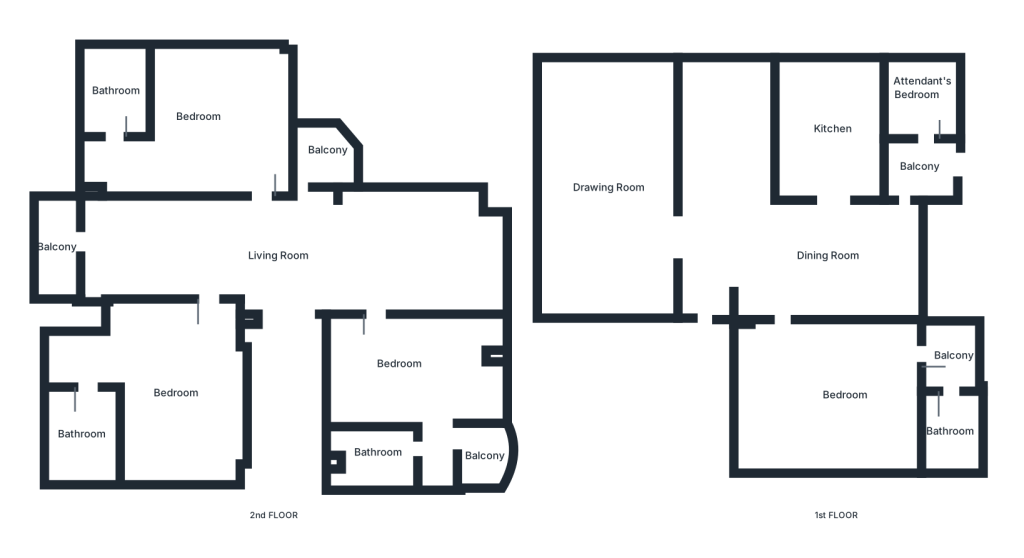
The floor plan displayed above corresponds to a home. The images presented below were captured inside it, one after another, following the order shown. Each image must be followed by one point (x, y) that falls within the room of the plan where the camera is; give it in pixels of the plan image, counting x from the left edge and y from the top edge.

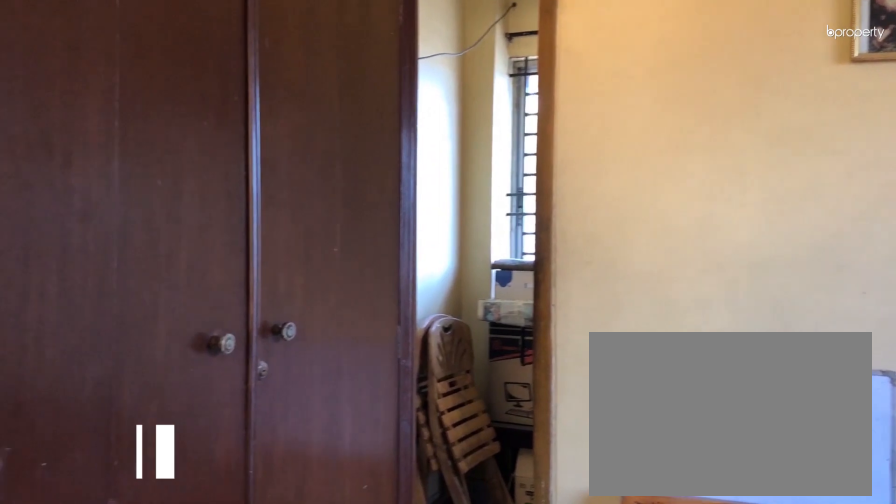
(829, 395)
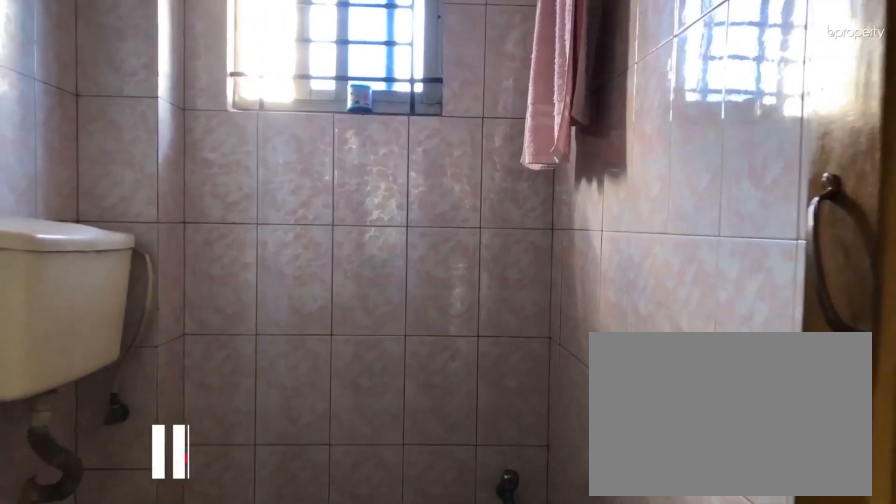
(965, 433)
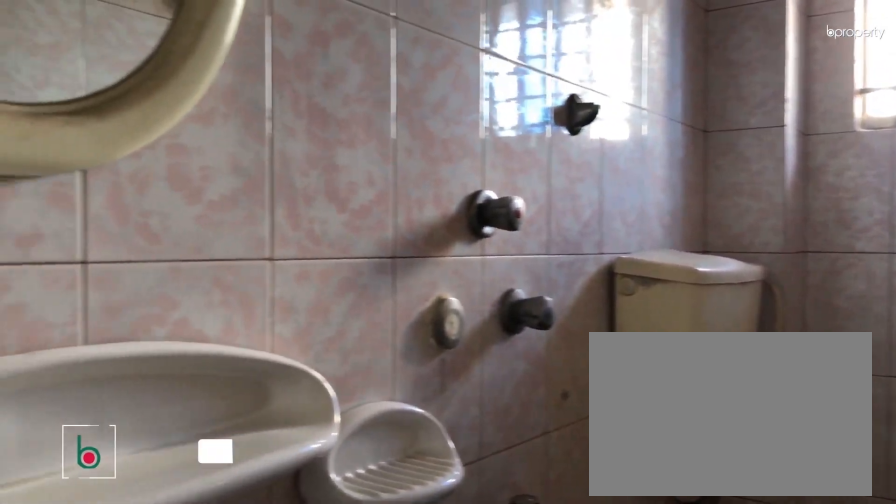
(965, 433)
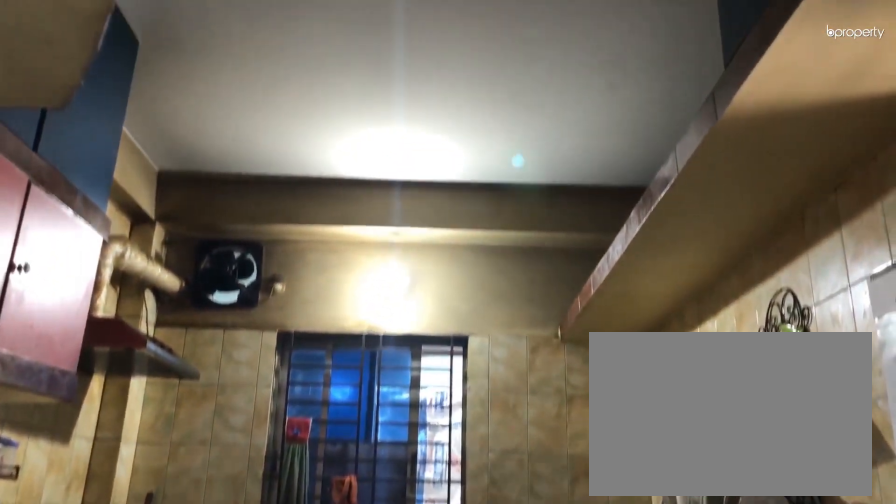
(822, 112)
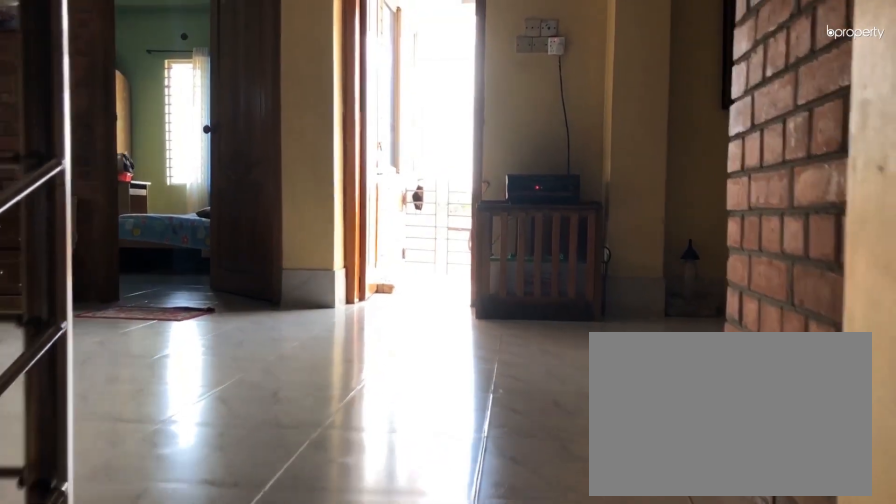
(285, 298)
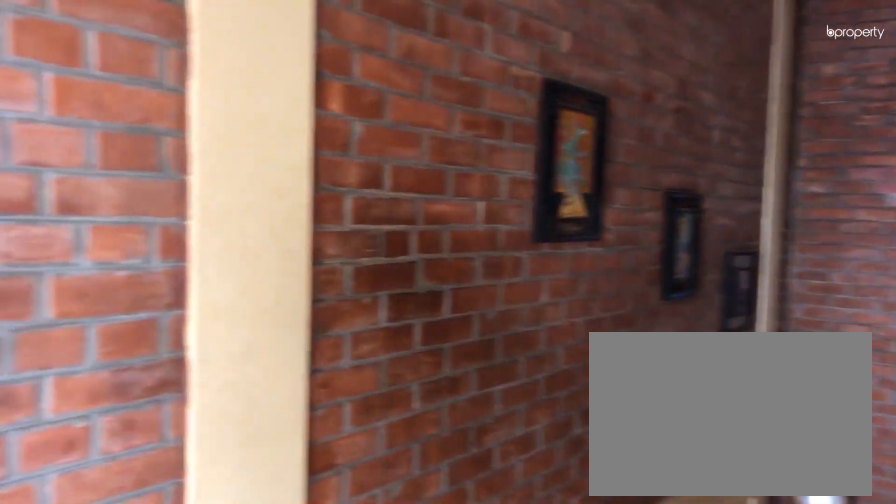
(286, 260)
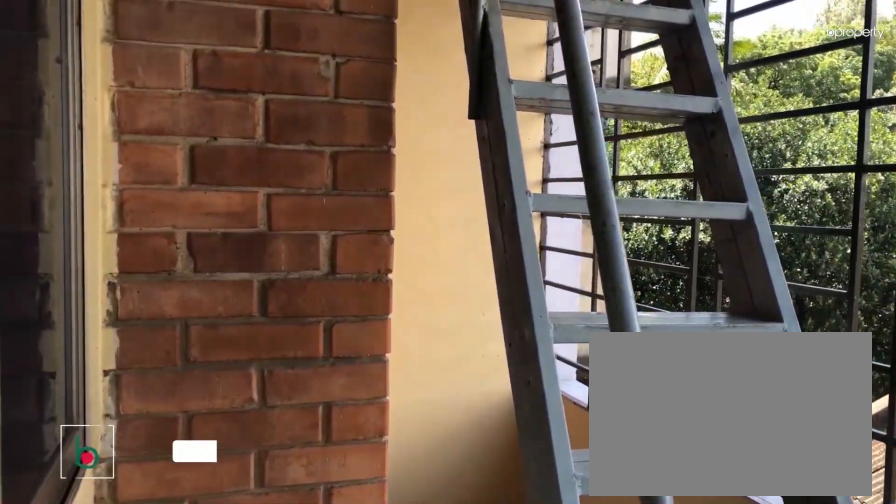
(54, 244)
